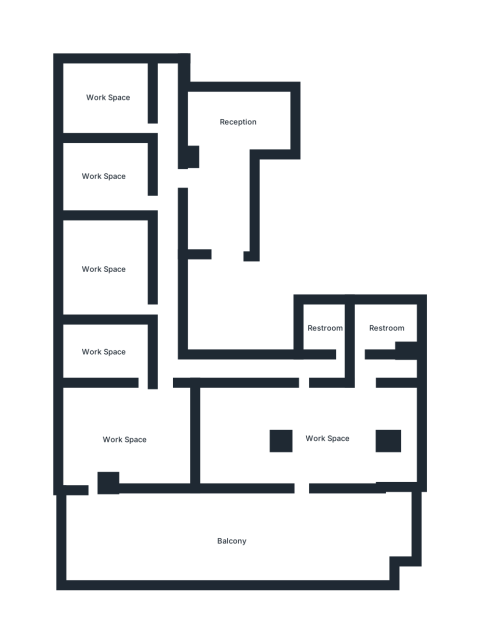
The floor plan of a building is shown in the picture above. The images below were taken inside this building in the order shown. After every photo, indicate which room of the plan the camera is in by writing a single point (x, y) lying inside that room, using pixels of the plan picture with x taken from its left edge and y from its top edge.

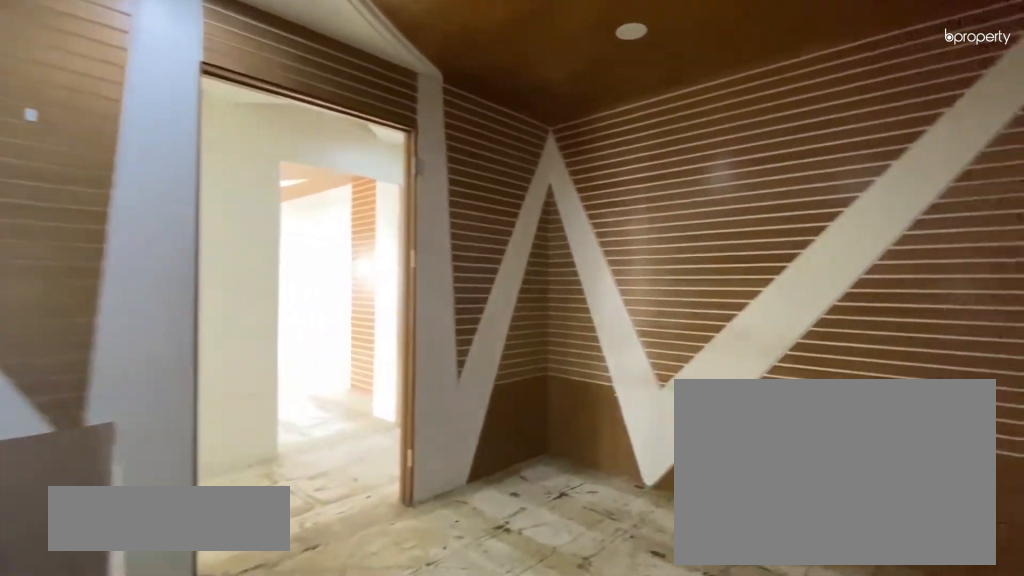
(224, 127)
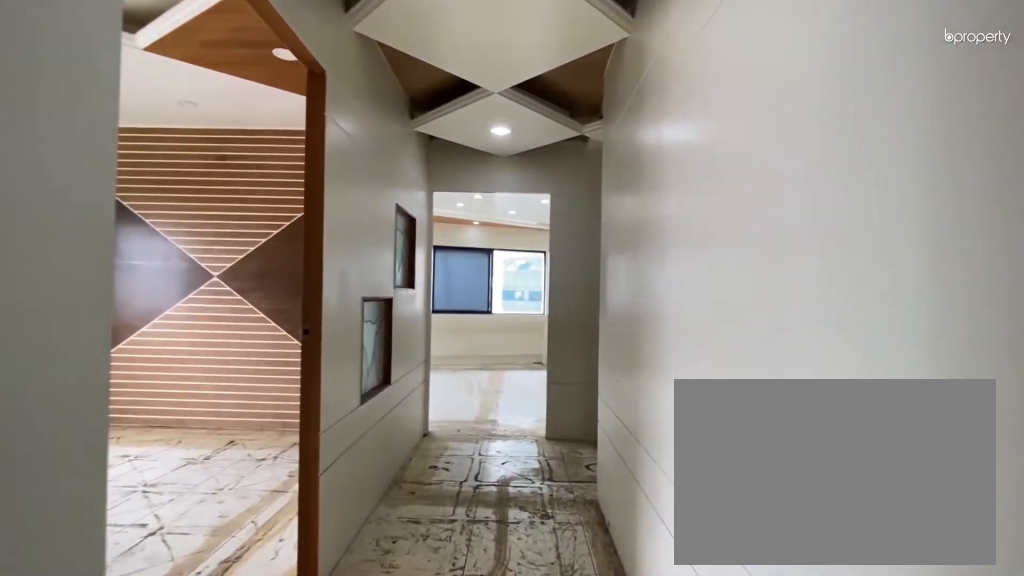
(168, 156)
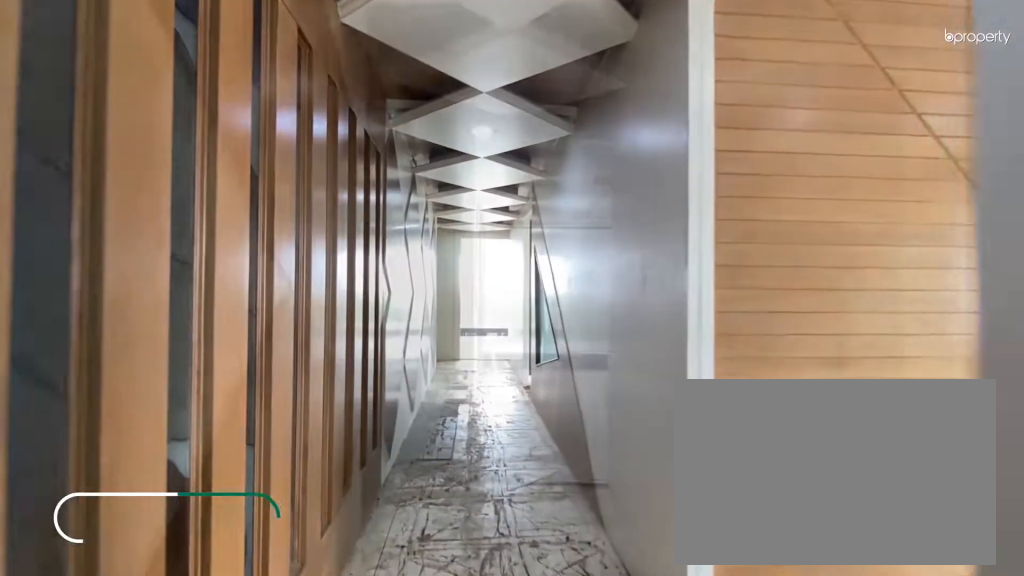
(167, 316)
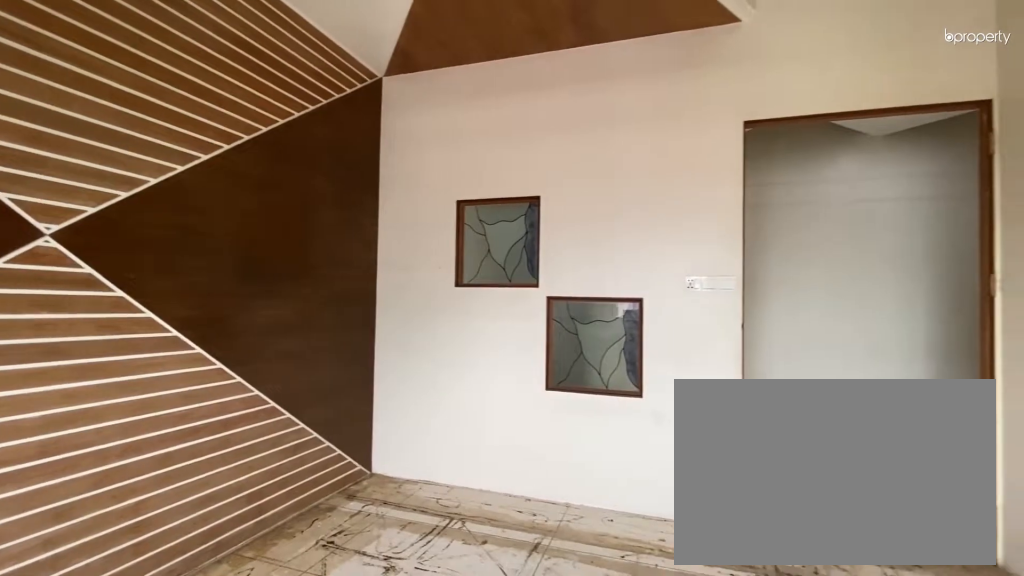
(107, 97)
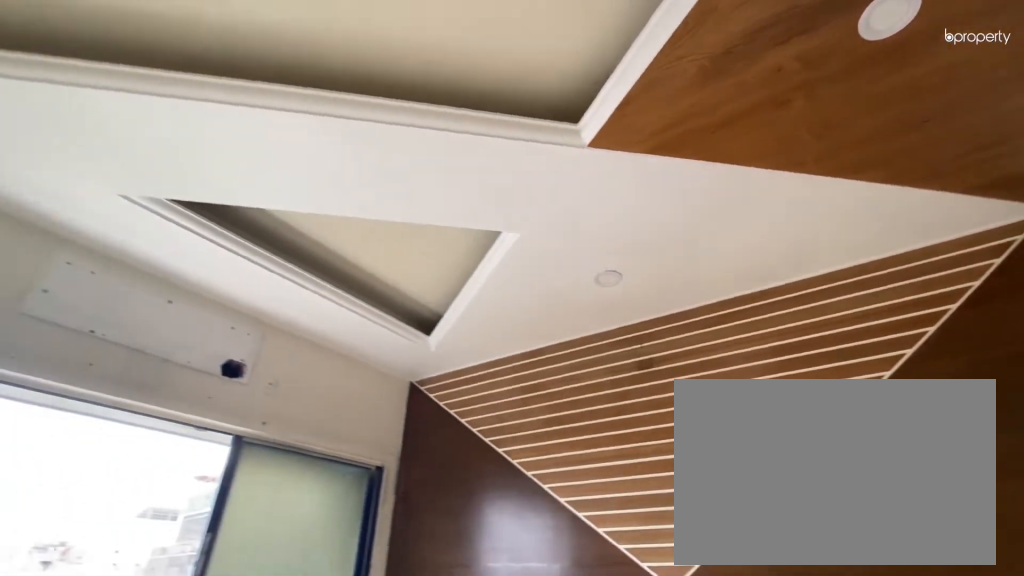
(107, 97)
